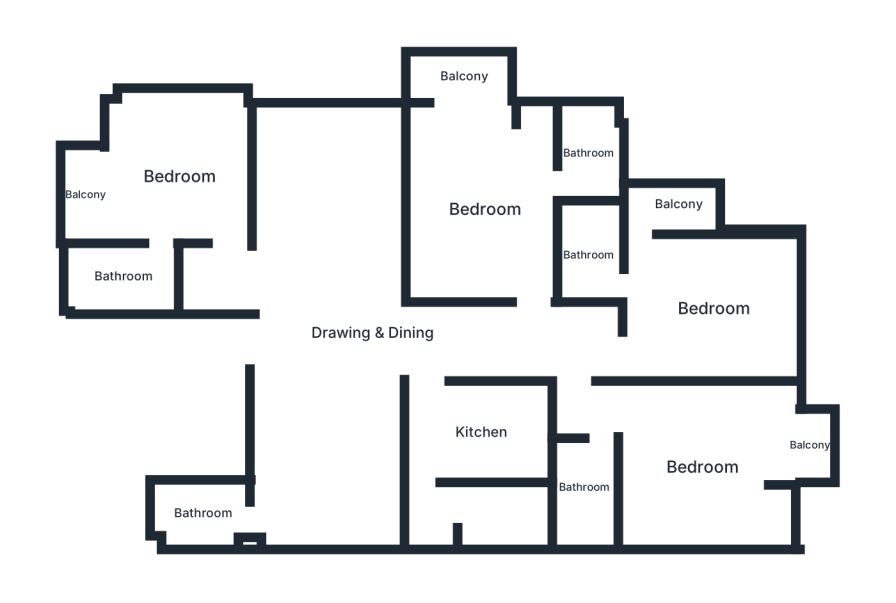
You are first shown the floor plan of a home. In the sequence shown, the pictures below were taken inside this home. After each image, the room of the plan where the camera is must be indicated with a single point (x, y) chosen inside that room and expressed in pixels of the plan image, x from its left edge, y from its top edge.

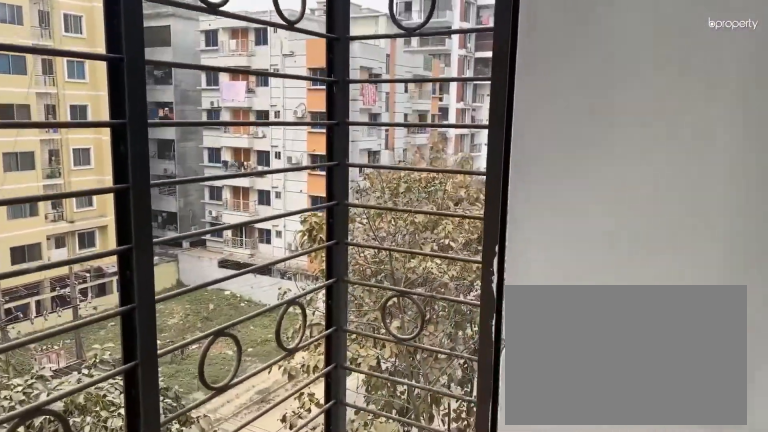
(679, 205)
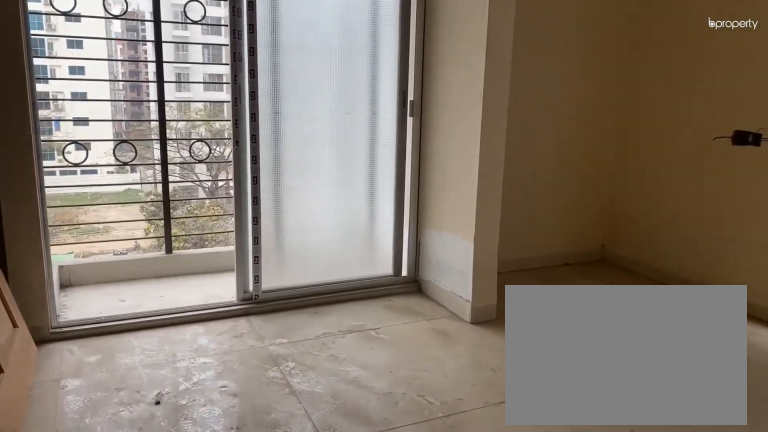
(702, 467)
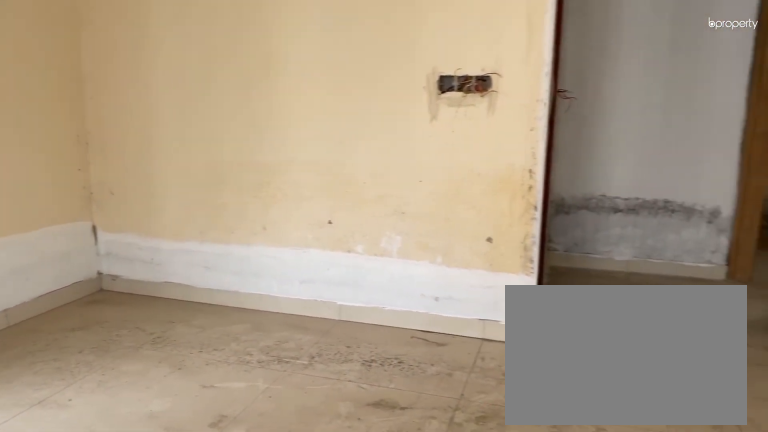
(702, 467)
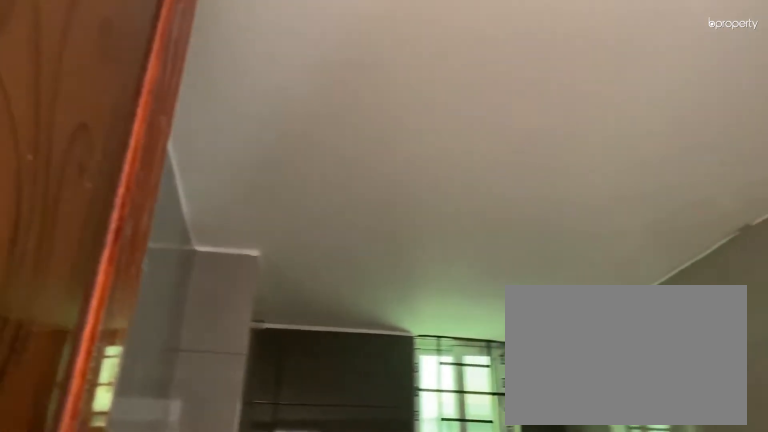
(584, 486)
